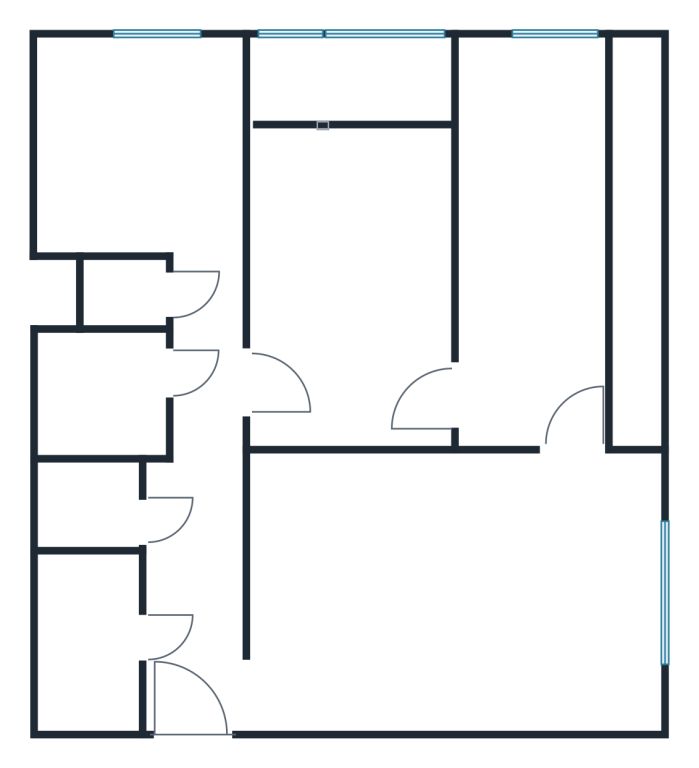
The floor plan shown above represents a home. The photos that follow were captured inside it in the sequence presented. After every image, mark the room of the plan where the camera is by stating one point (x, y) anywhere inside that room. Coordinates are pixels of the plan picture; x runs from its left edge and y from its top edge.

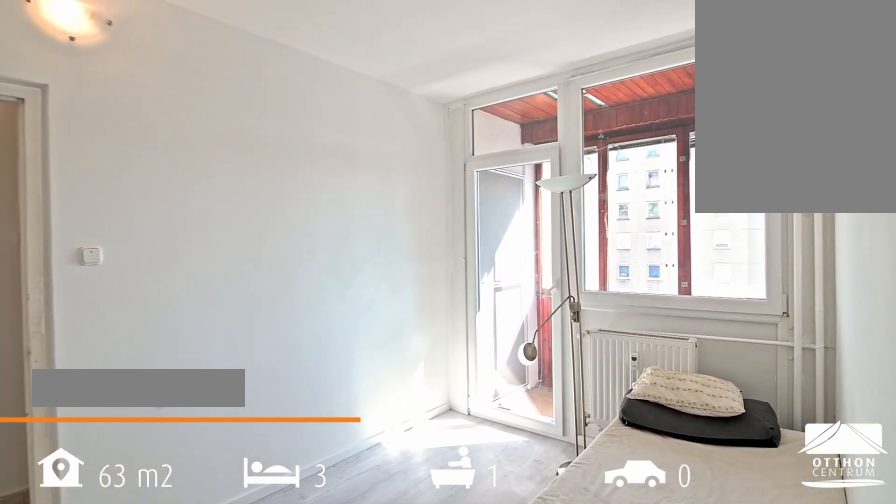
(359, 285)
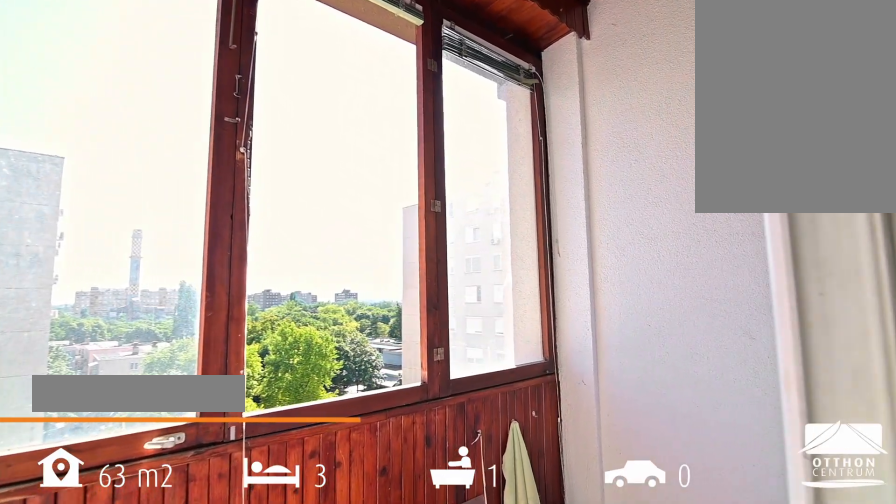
(353, 83)
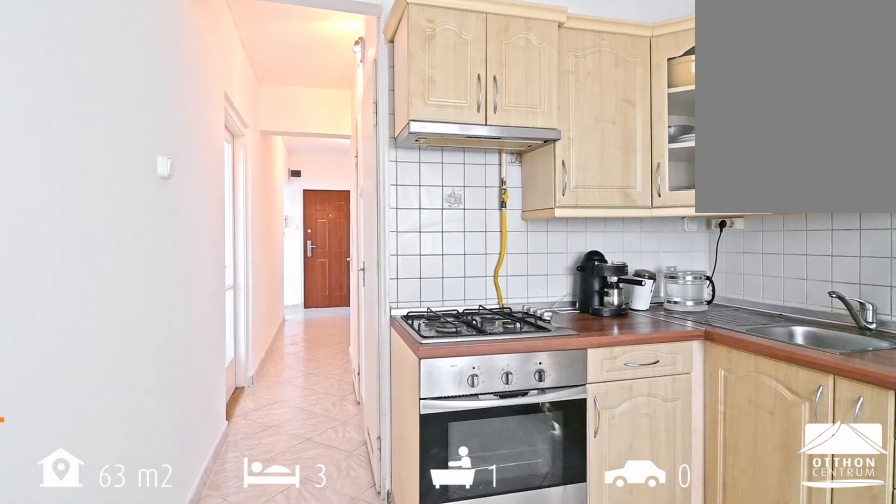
(136, 144)
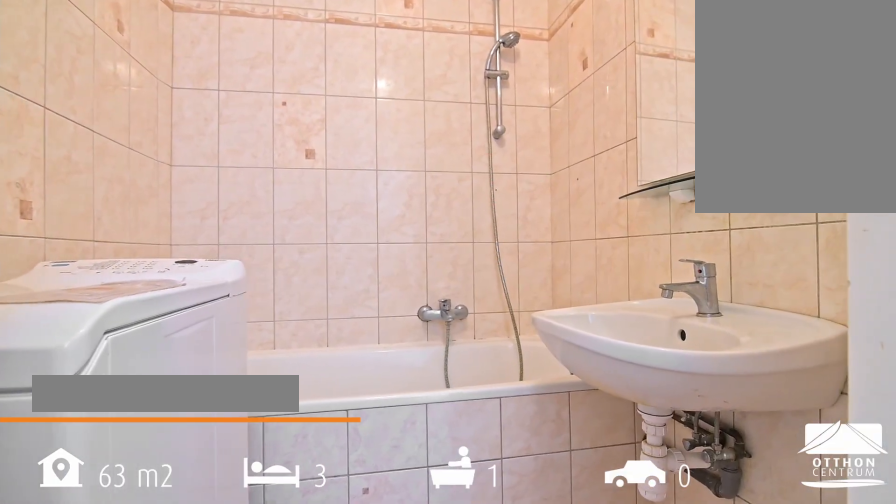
(108, 394)
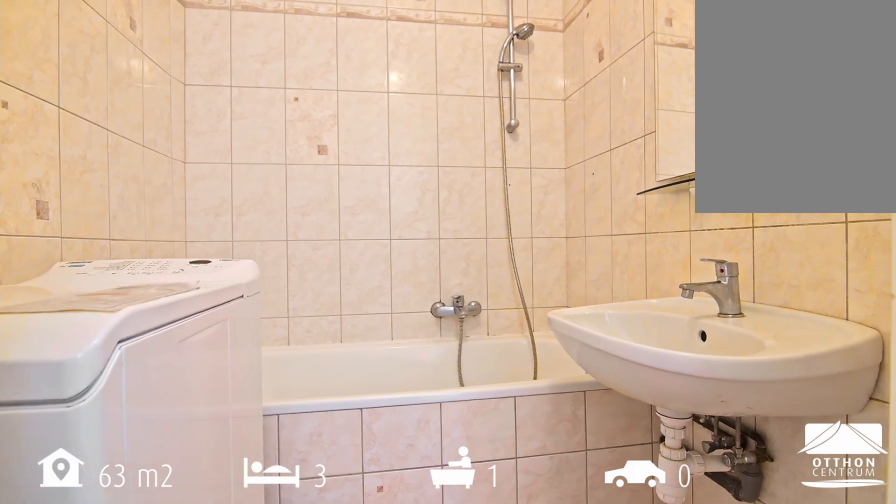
(108, 394)
